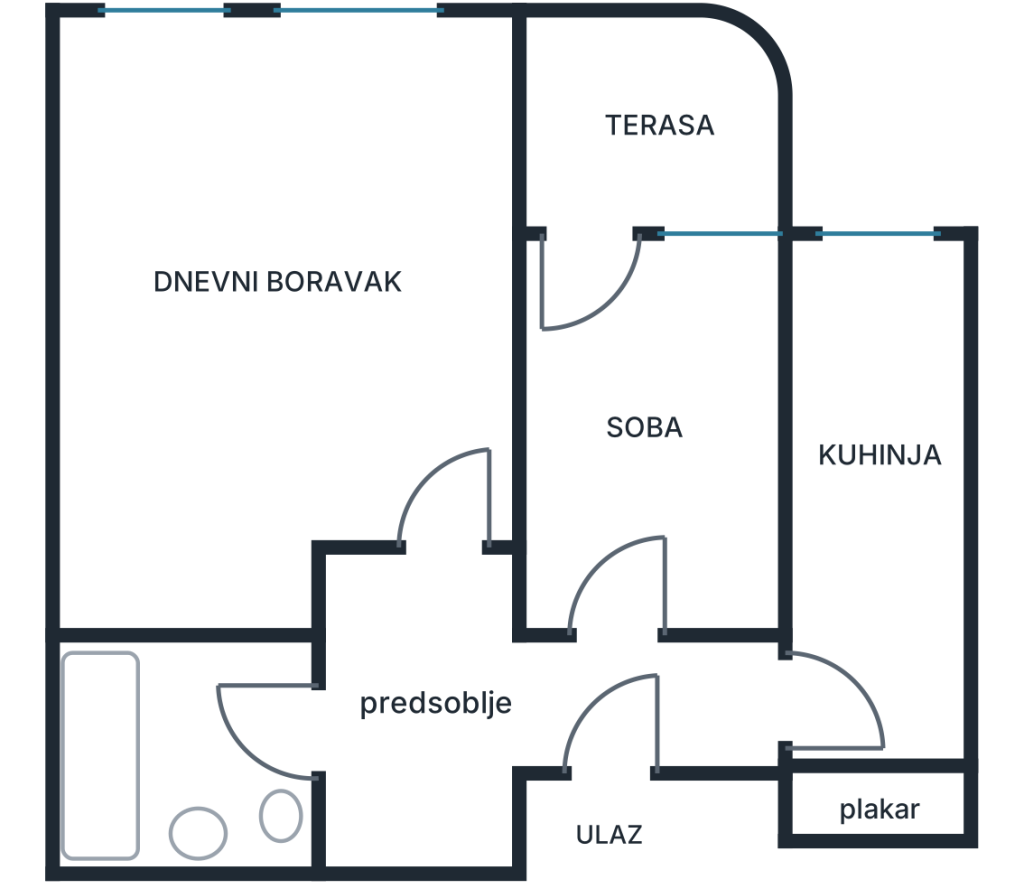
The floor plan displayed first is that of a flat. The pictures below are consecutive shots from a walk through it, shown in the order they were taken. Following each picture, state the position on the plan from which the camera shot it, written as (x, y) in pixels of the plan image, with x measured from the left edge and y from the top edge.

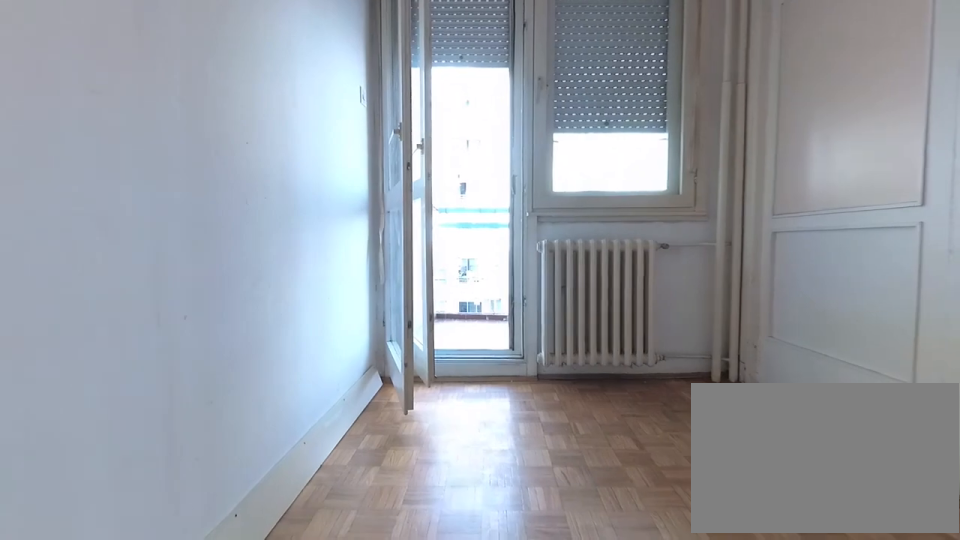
(608, 556)
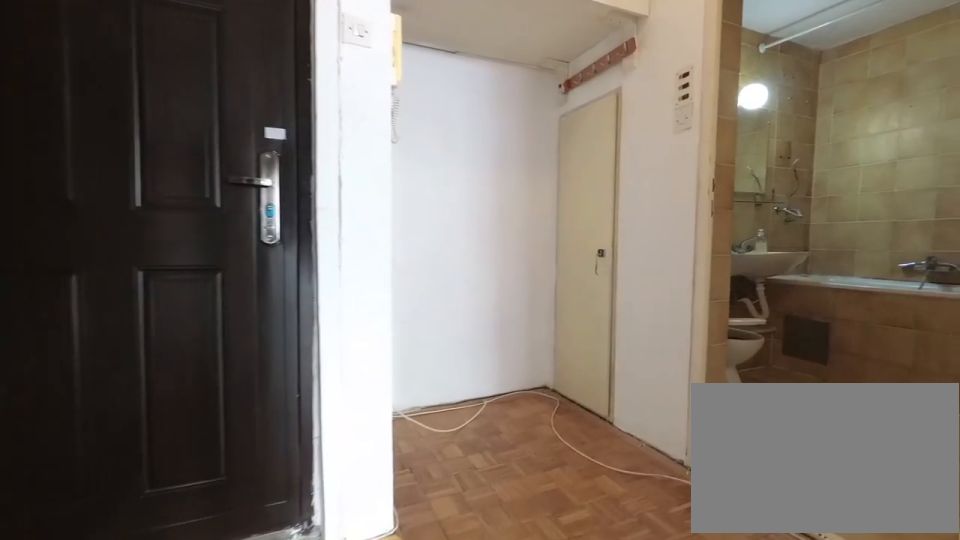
(623, 624)
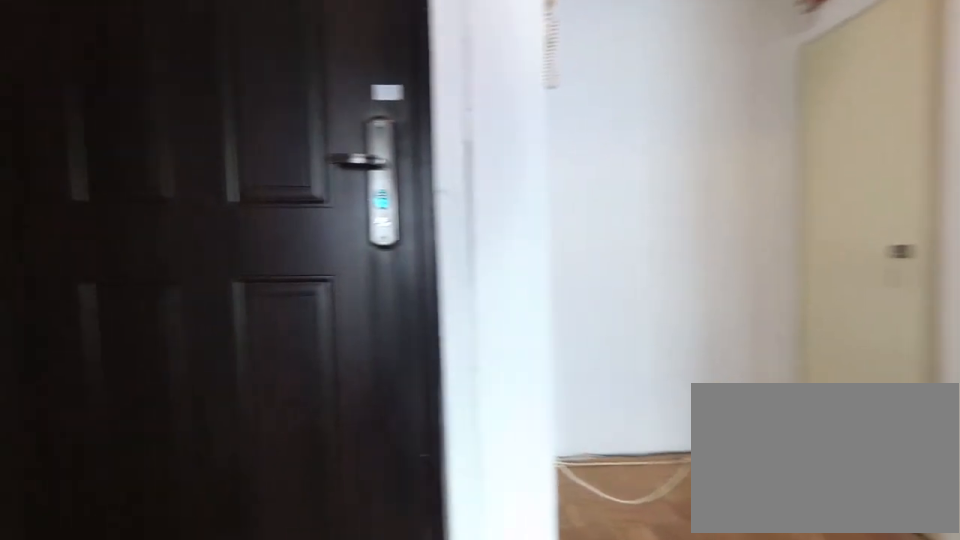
(614, 626)
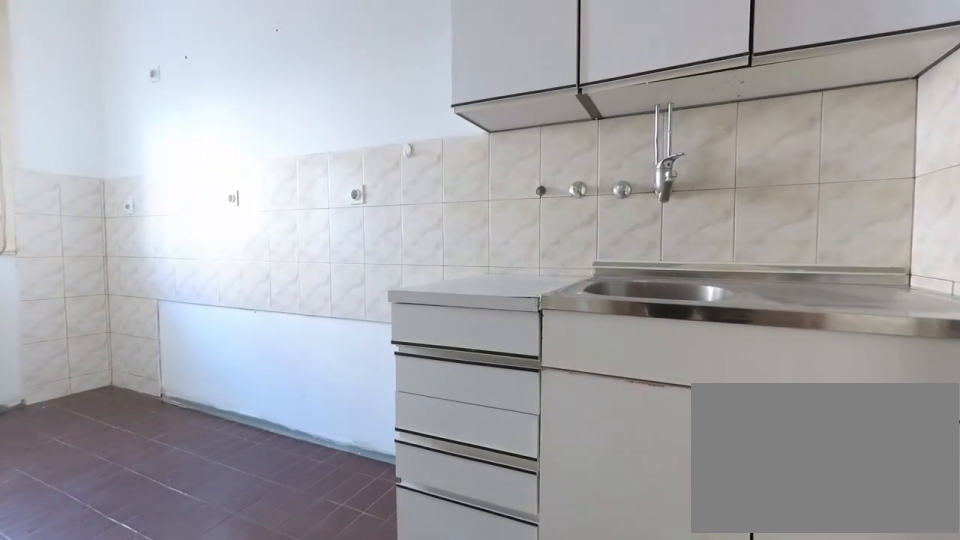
(776, 714)
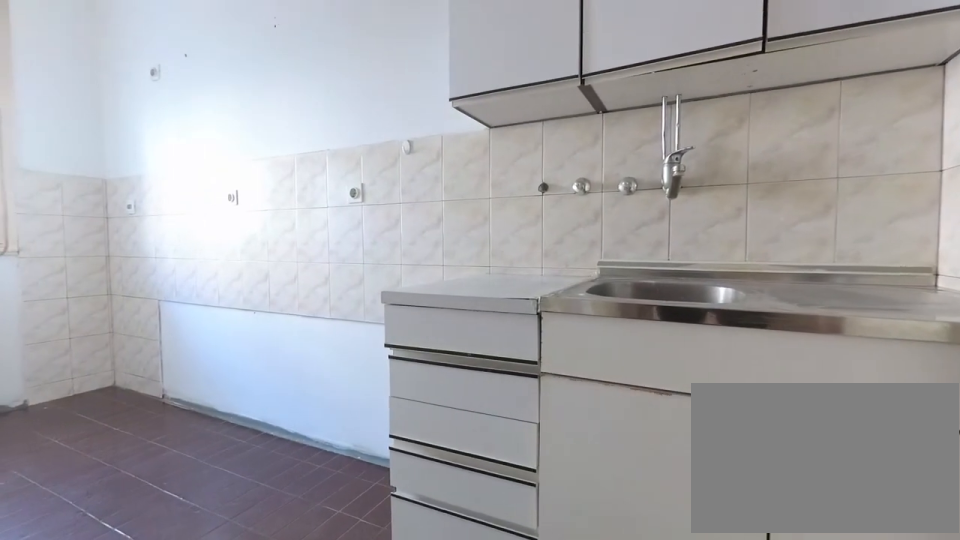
(788, 716)
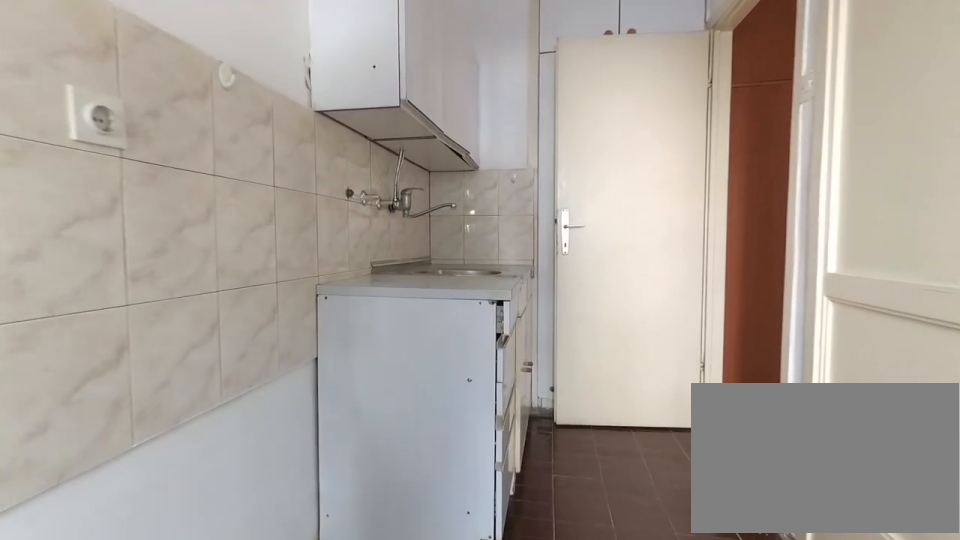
(874, 411)
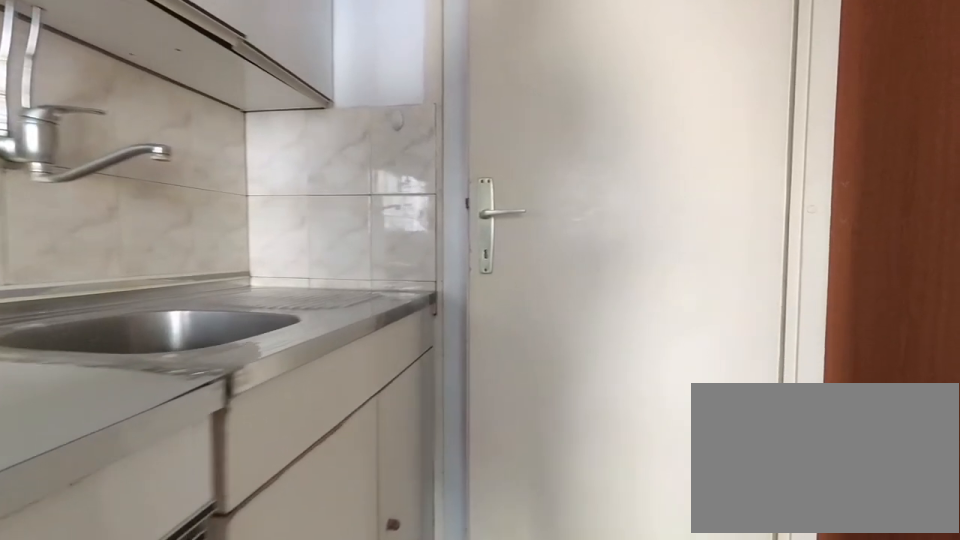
(872, 601)
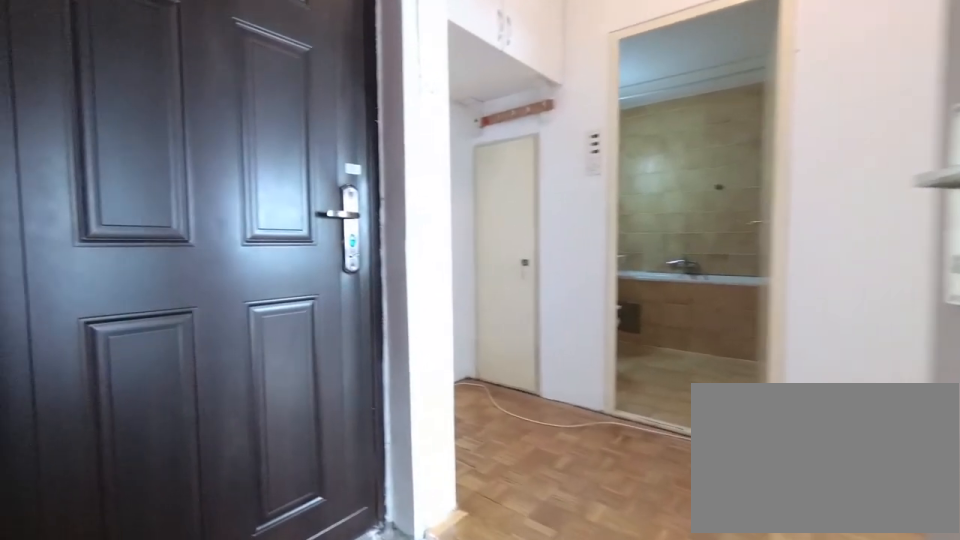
(699, 673)
